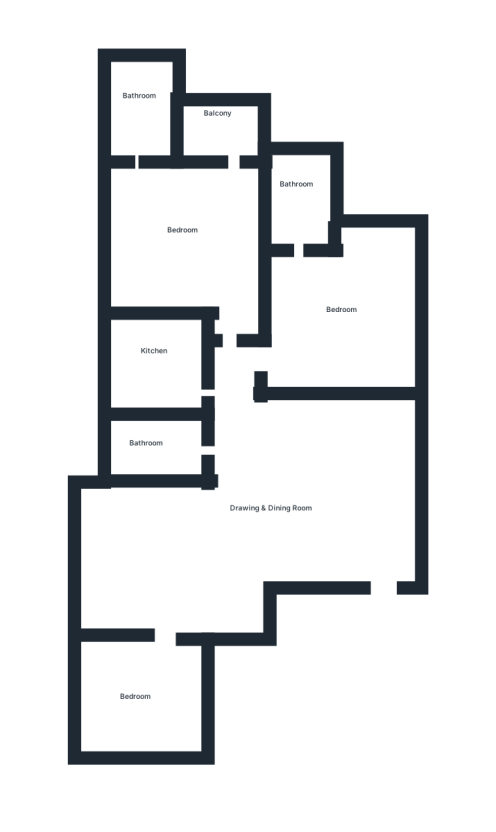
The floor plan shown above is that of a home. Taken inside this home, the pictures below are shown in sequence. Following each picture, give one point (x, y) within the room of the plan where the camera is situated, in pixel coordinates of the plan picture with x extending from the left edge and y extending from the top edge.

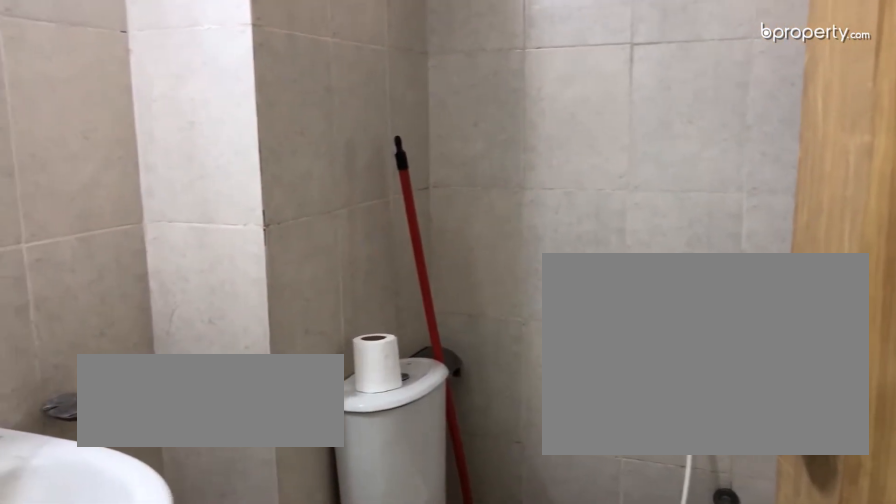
(167, 456)
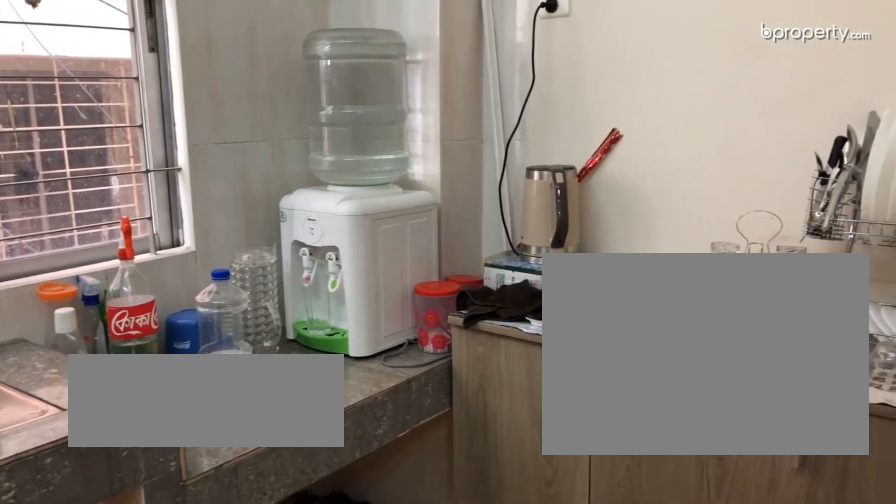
(162, 359)
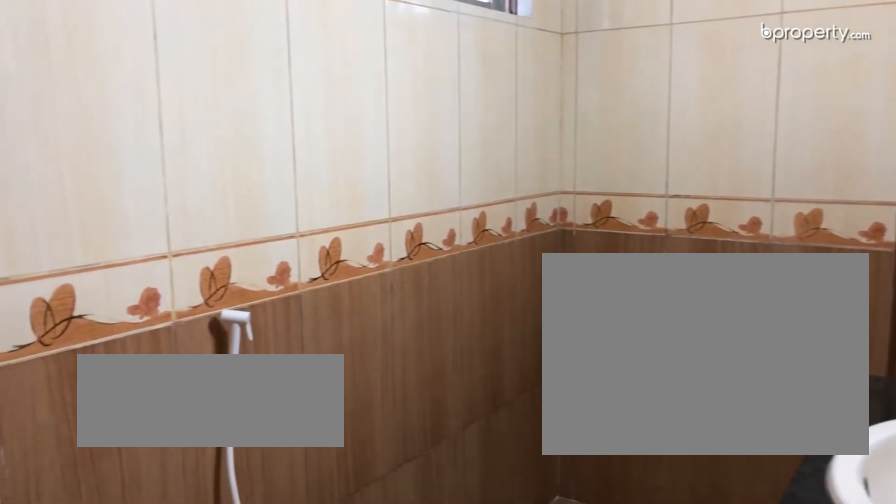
(144, 98)
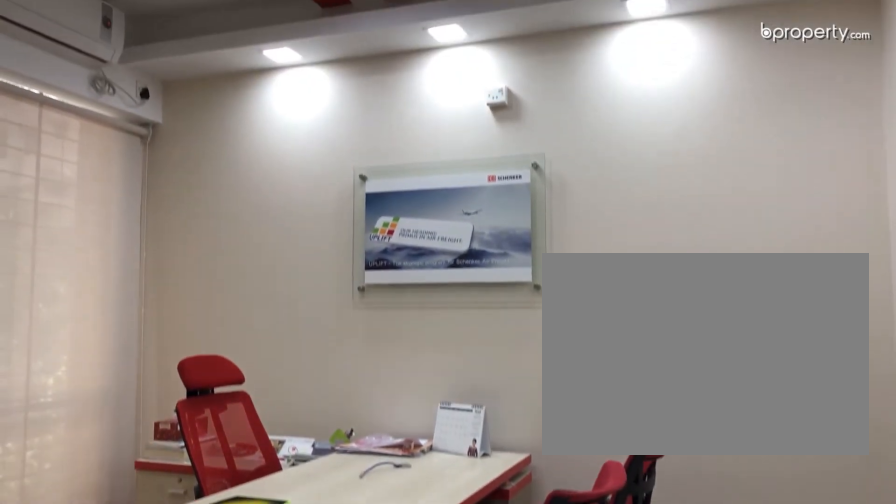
(342, 304)
